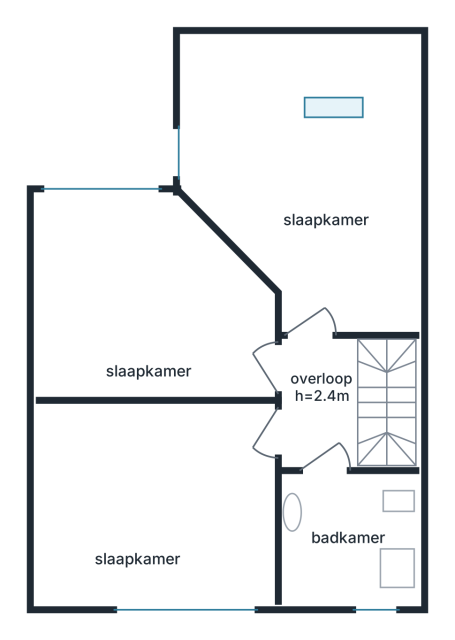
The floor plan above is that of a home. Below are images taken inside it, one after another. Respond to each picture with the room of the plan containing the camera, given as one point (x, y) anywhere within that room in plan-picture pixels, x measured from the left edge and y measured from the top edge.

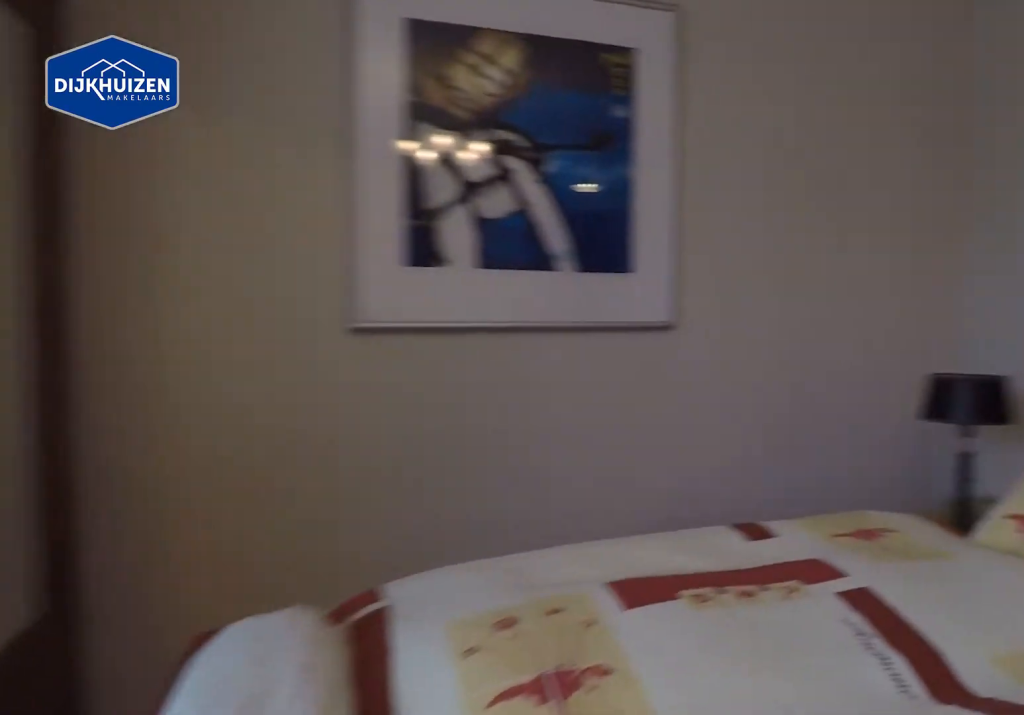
(156, 501)
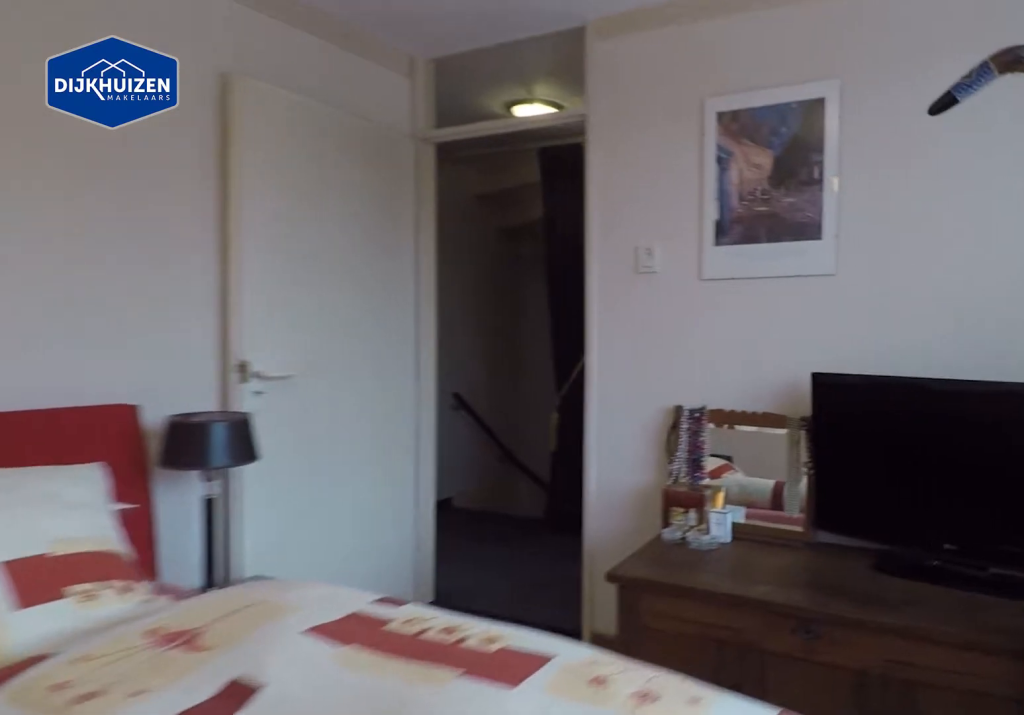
(156, 501)
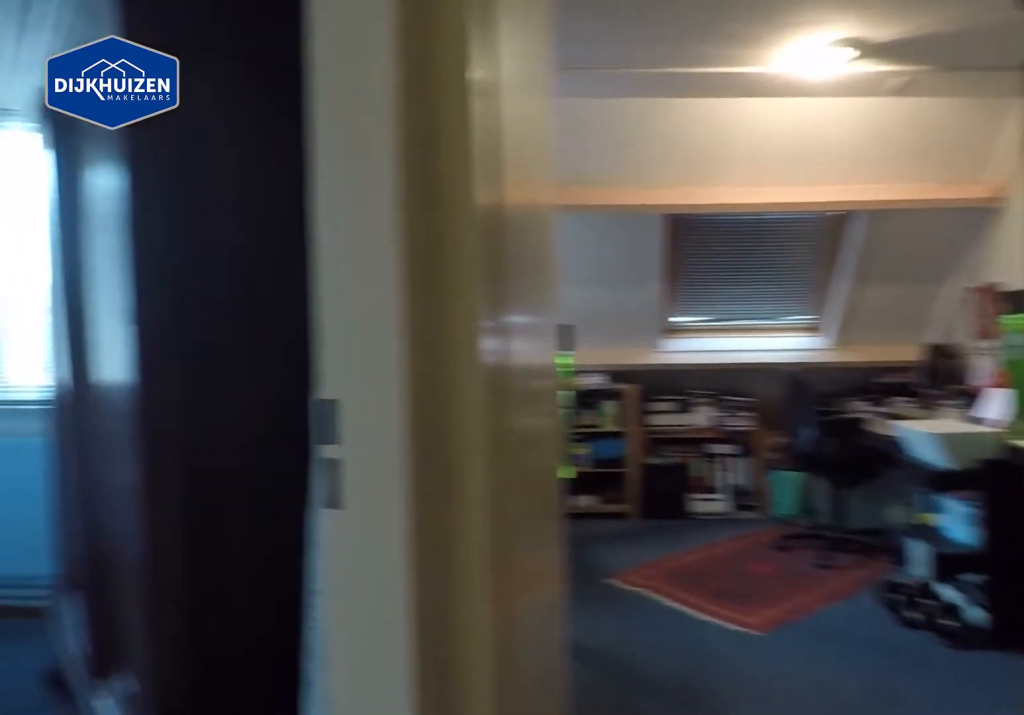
(320, 402)
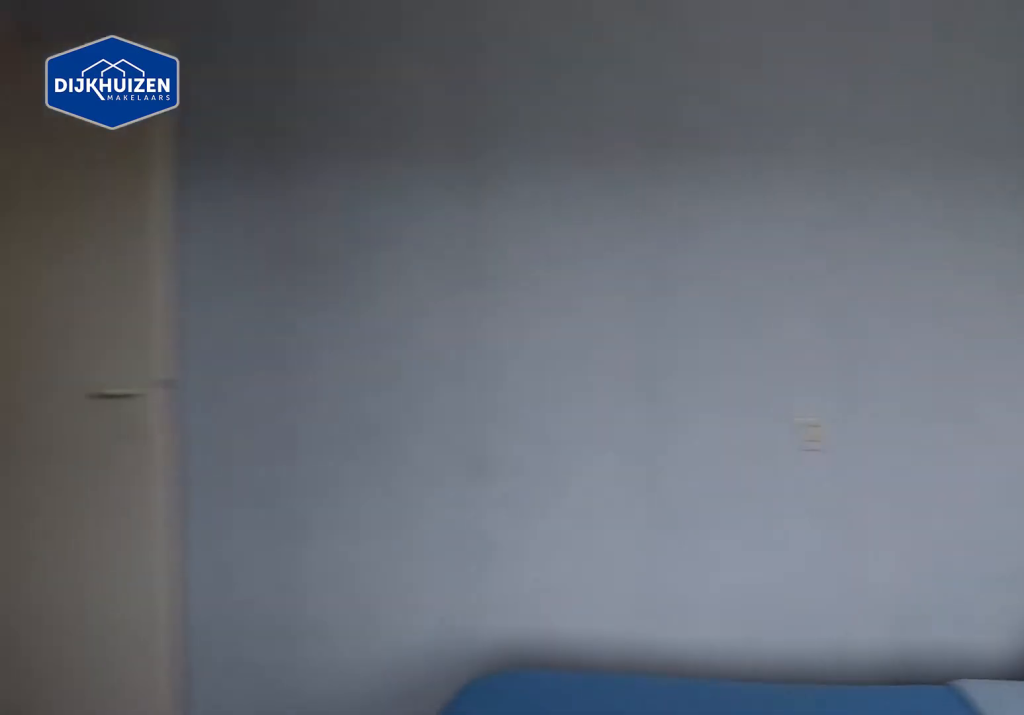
(134, 317)
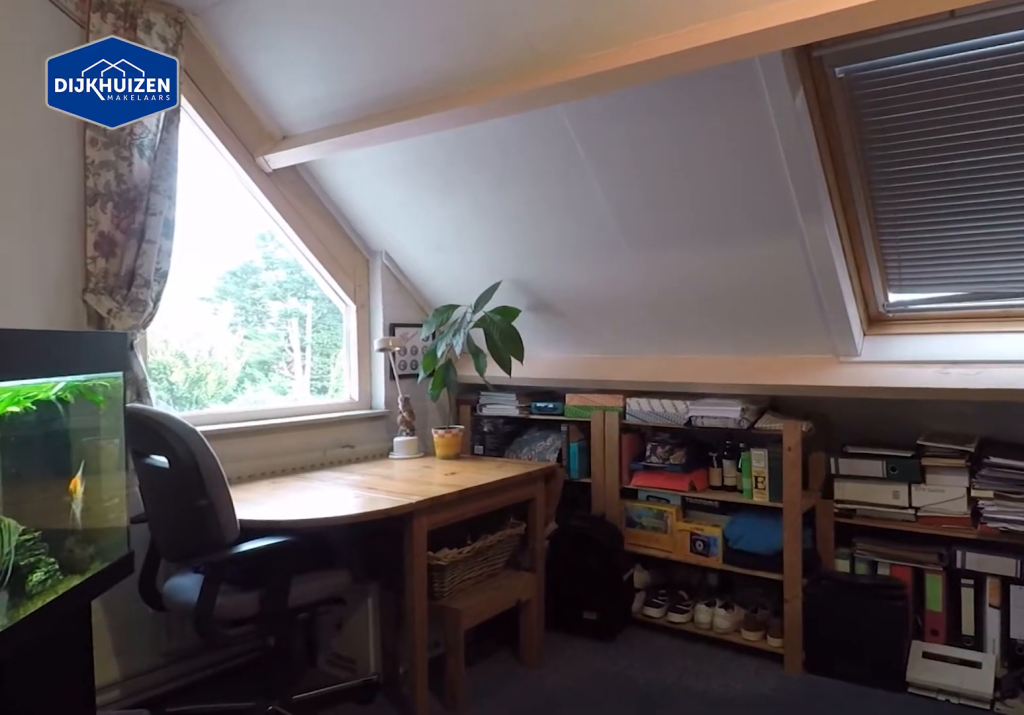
(380, 272)
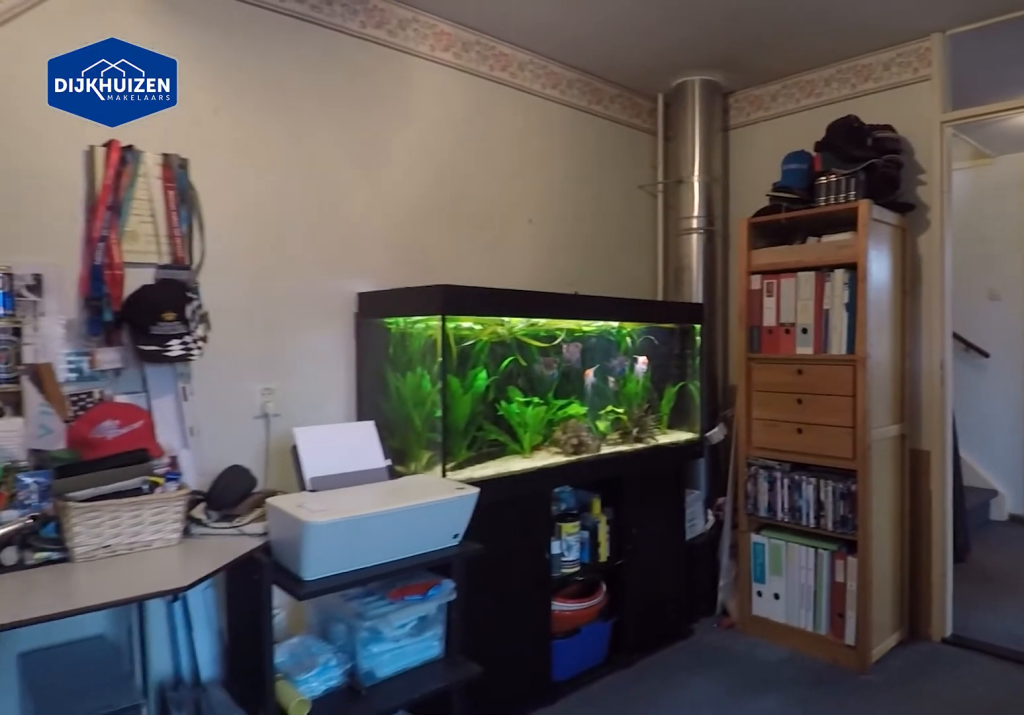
(380, 272)
